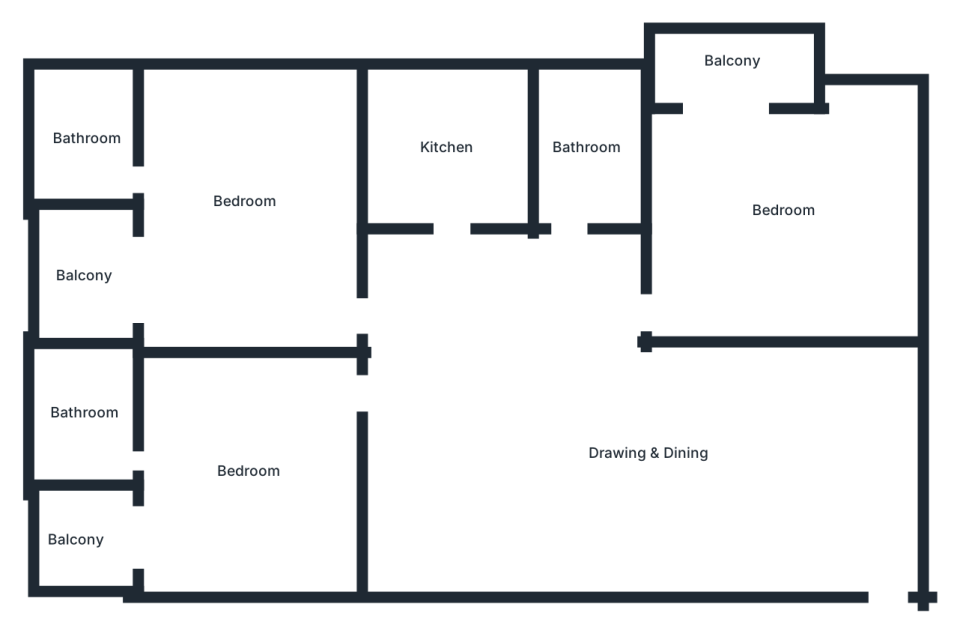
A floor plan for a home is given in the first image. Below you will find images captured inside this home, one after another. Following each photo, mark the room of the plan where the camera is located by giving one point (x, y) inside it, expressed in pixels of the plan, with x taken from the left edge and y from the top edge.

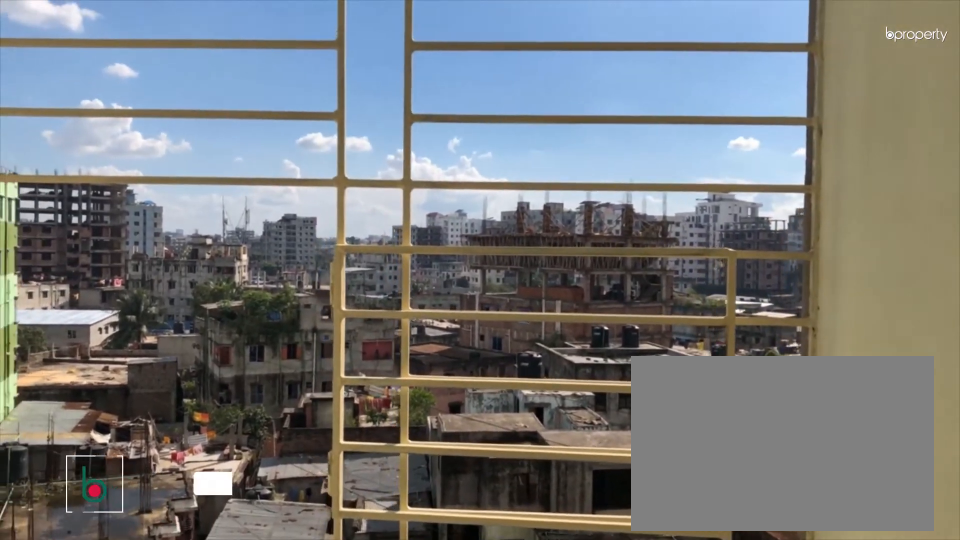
(81, 279)
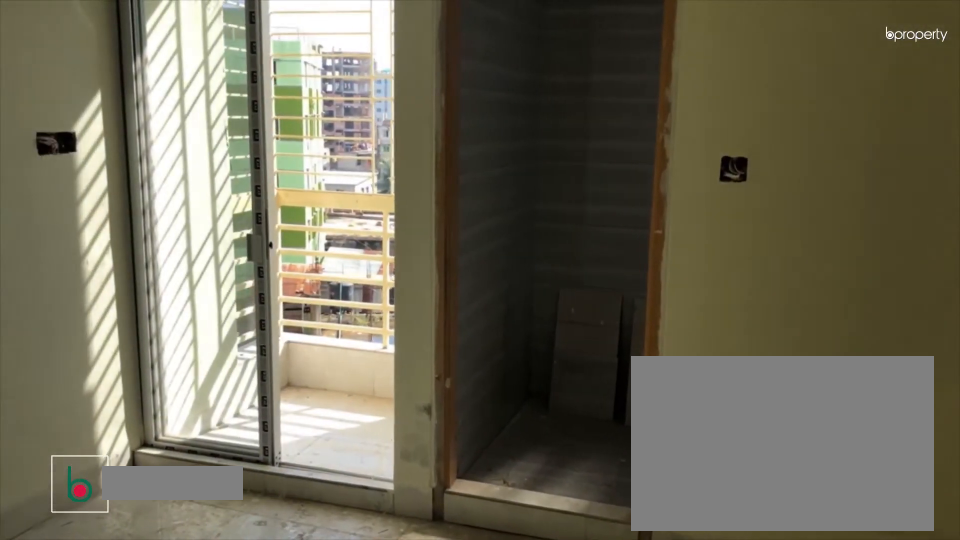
(247, 468)
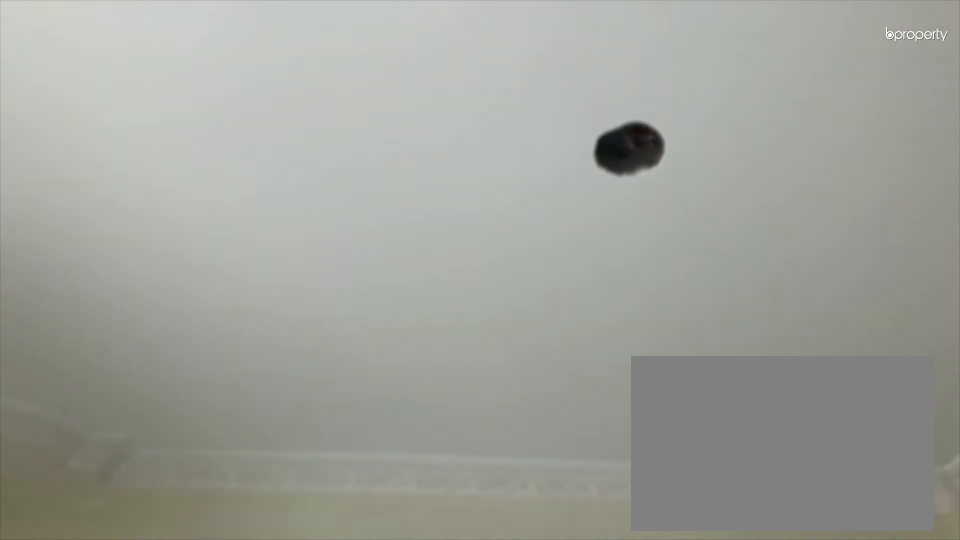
(247, 468)
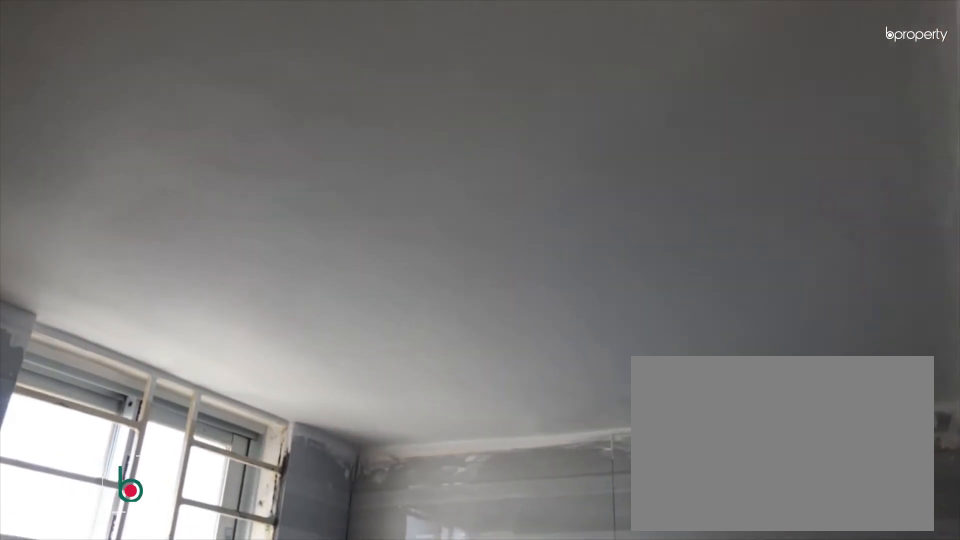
(89, 410)
